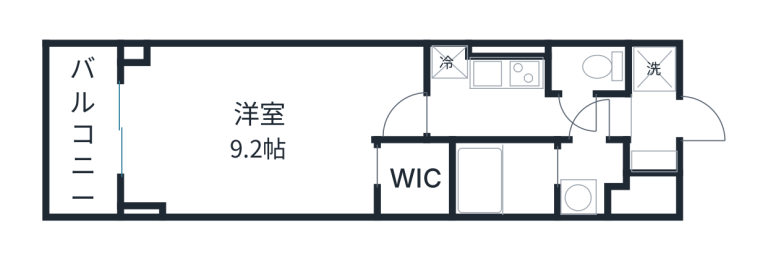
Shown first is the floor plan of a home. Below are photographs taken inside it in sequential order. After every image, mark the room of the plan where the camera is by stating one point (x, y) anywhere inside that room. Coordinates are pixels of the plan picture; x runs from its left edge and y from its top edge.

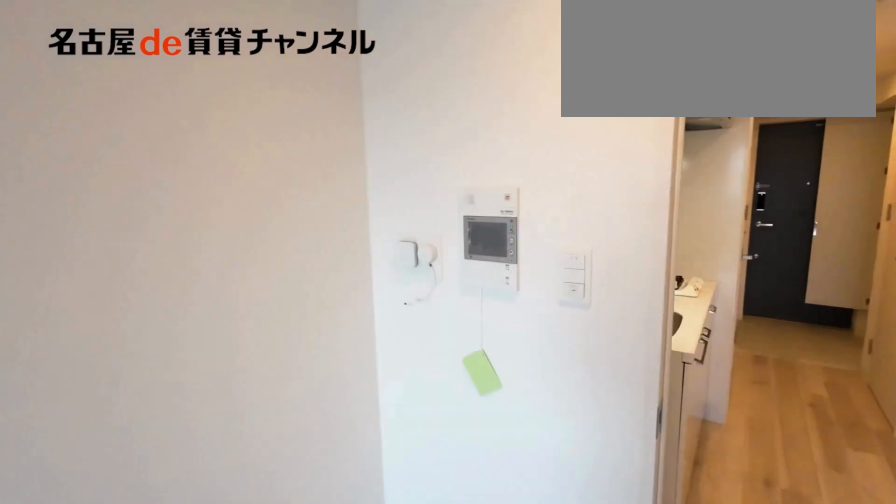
(265, 126)
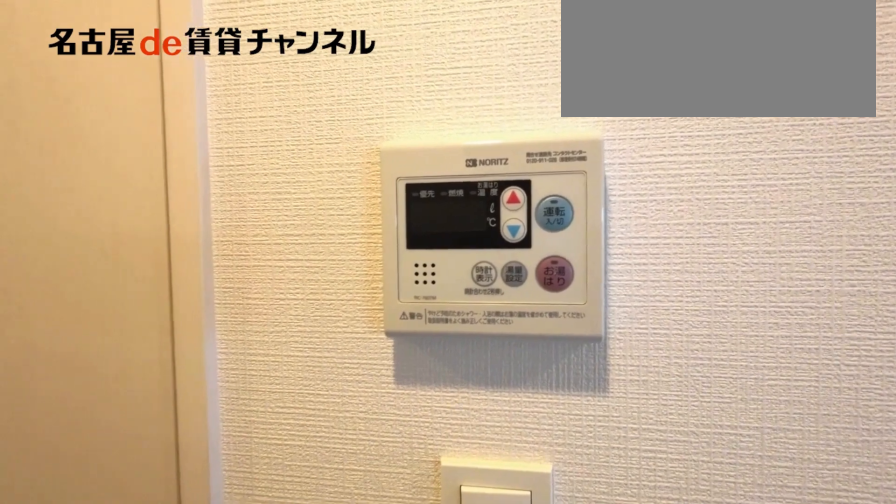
(524, 114)
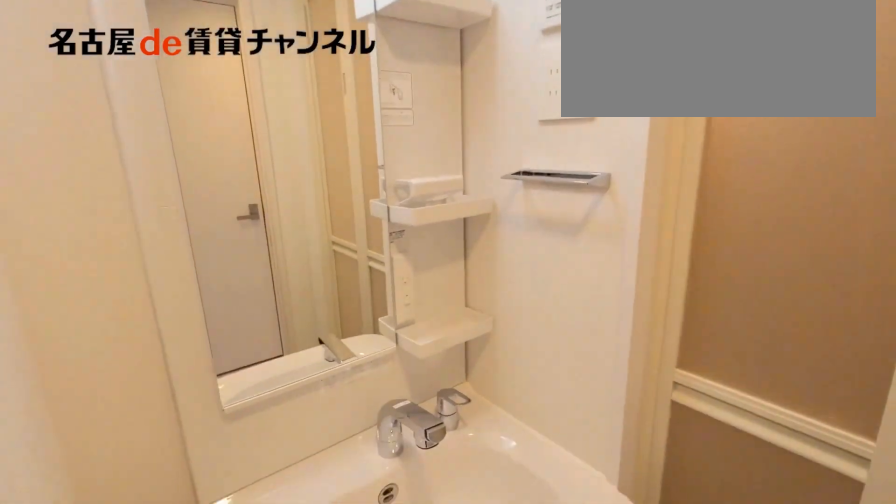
(590, 177)
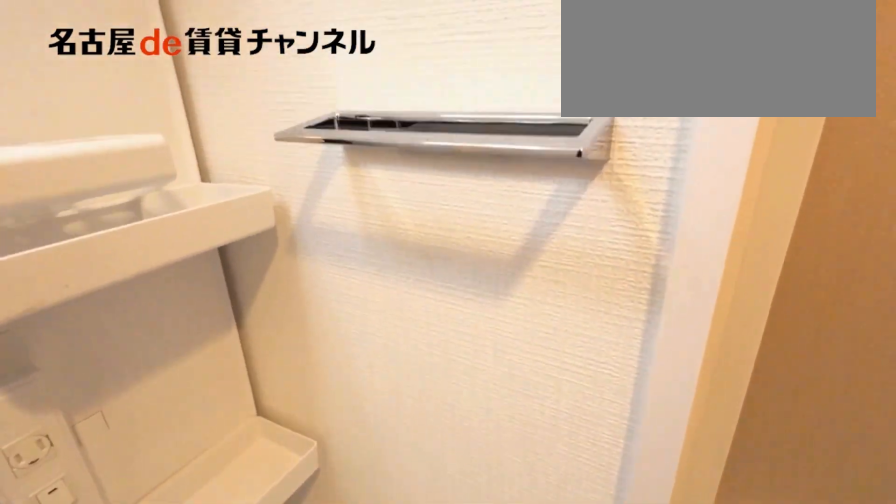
(590, 177)
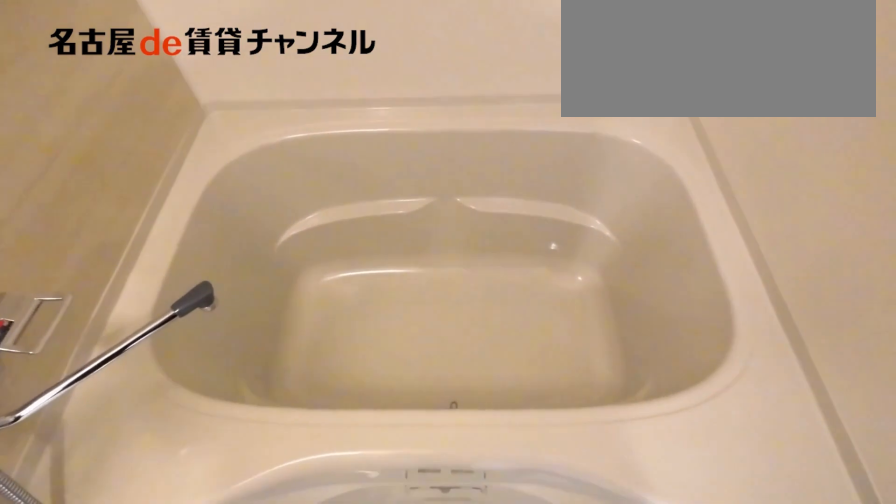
(505, 180)
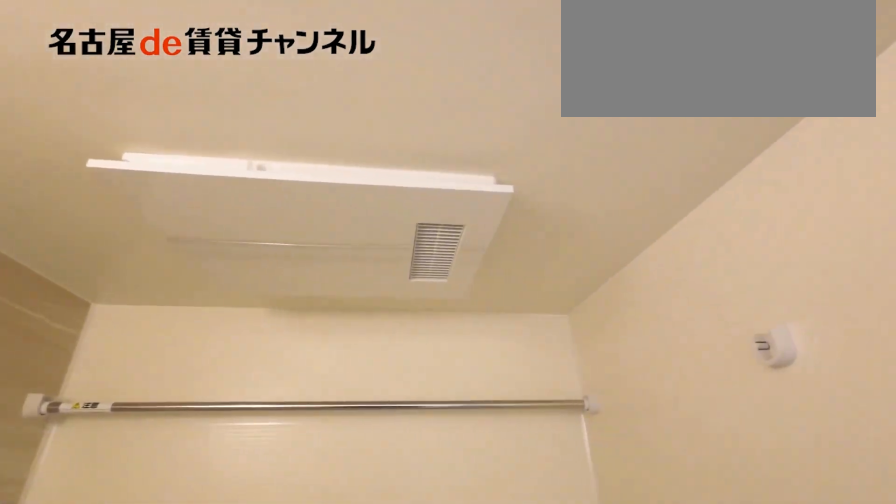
(505, 180)
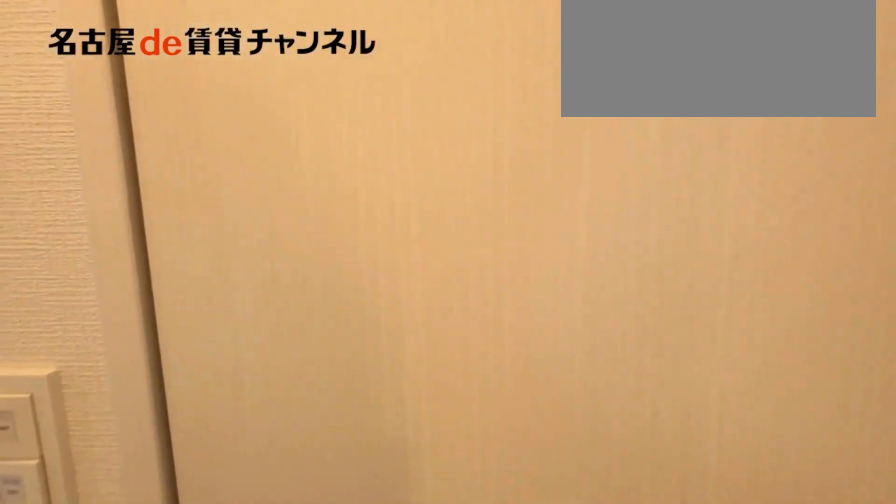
(524, 114)
